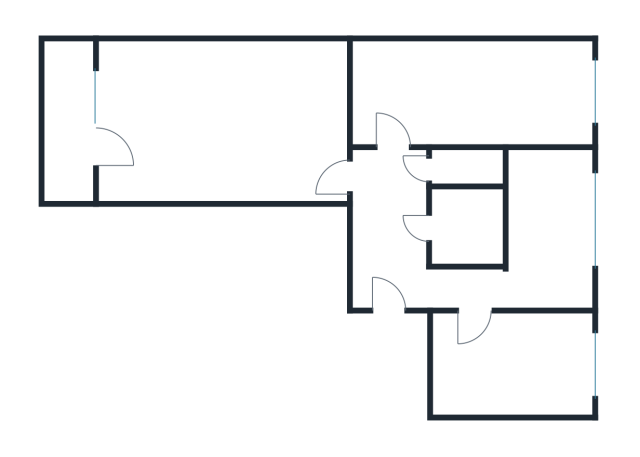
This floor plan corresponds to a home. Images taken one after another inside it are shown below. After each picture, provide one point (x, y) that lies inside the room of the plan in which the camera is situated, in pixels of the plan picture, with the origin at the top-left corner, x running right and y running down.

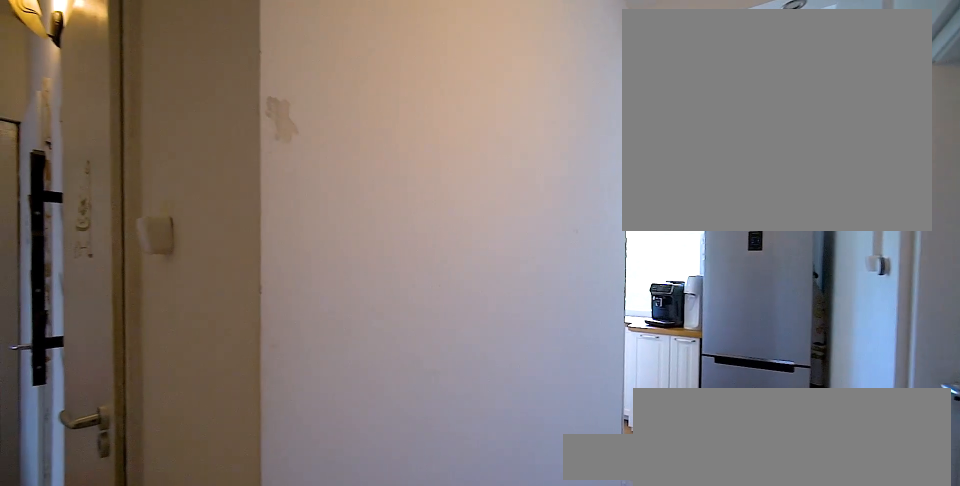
(383, 272)
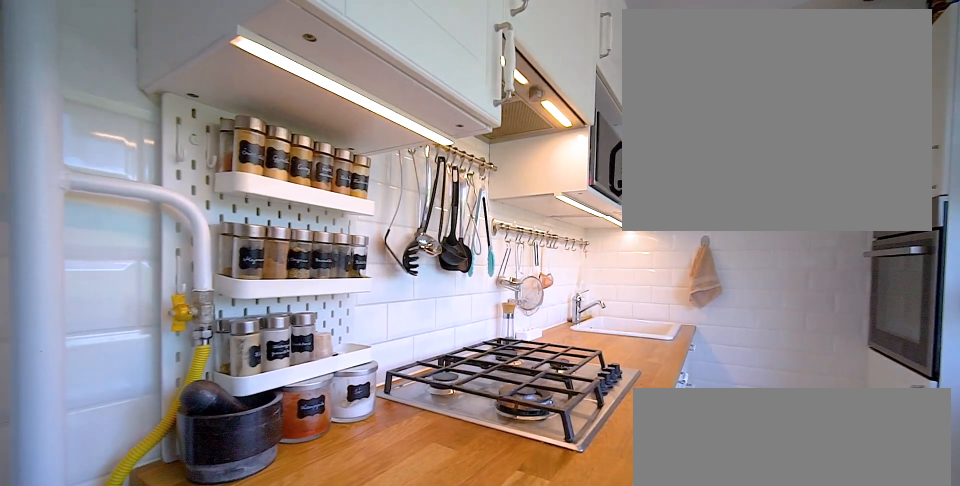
(552, 231)
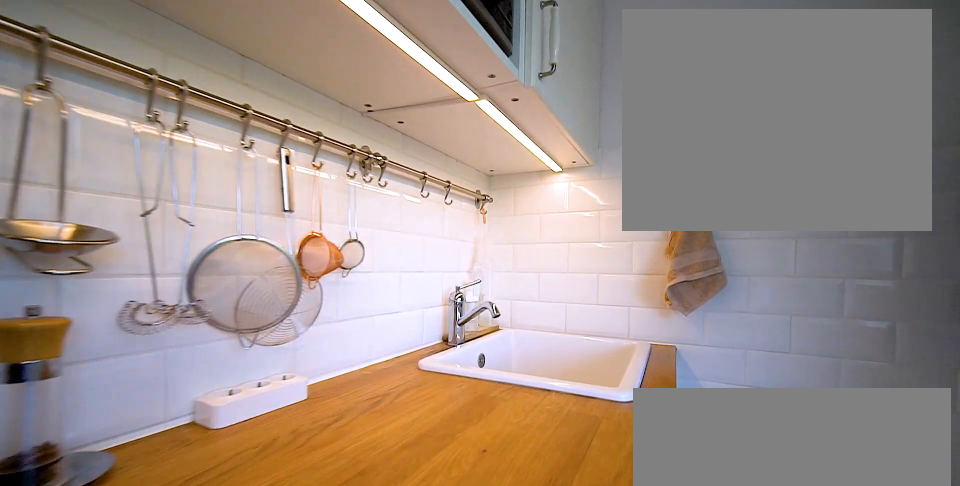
(552, 231)
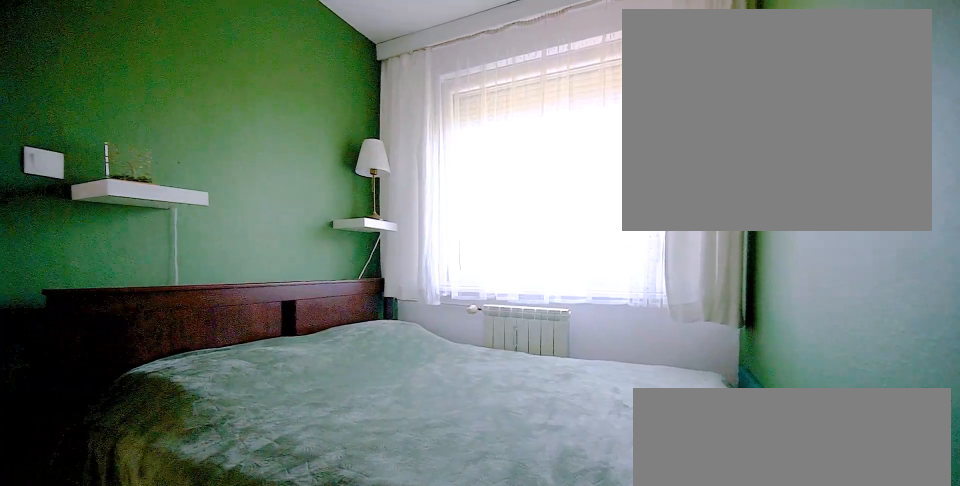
(513, 366)
